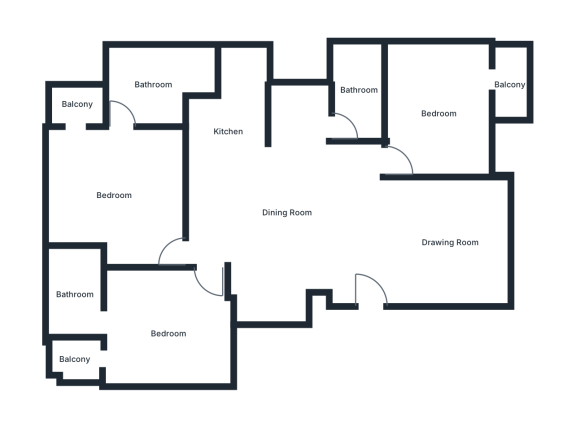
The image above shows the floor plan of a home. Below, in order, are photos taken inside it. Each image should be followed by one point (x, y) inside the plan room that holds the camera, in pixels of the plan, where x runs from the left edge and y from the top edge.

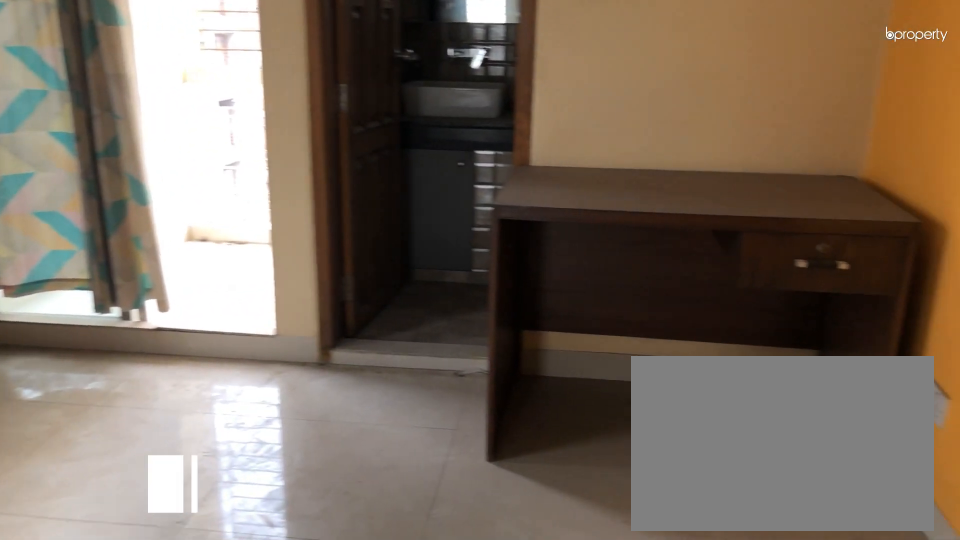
(113, 195)
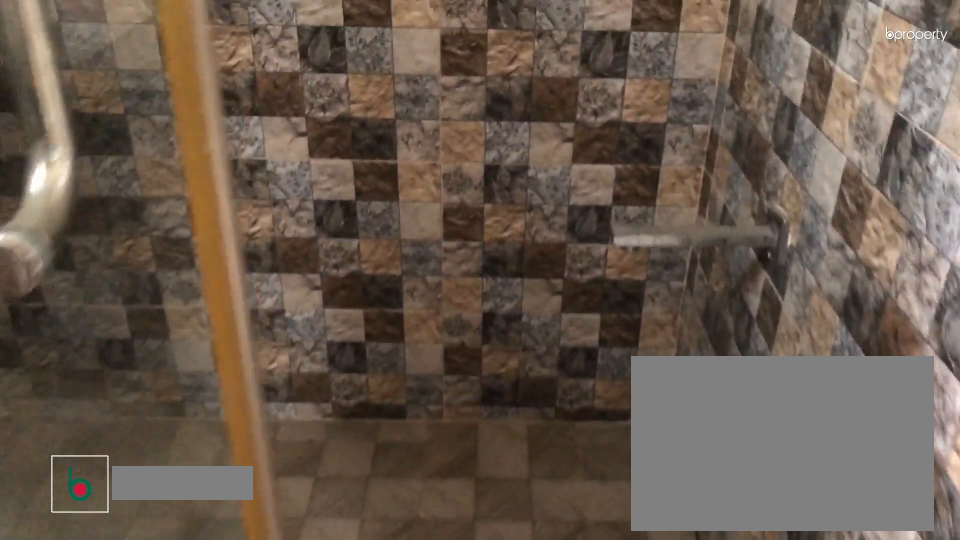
(154, 83)
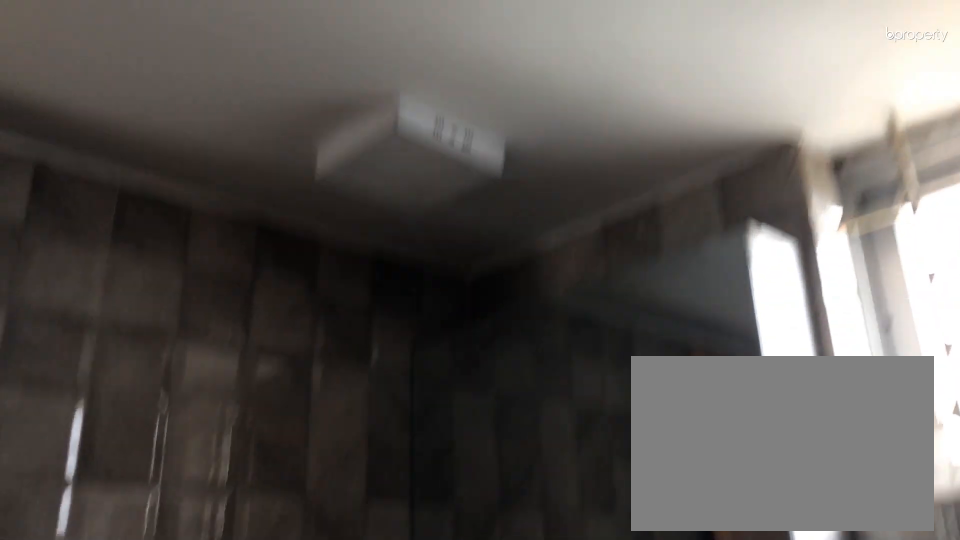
(154, 83)
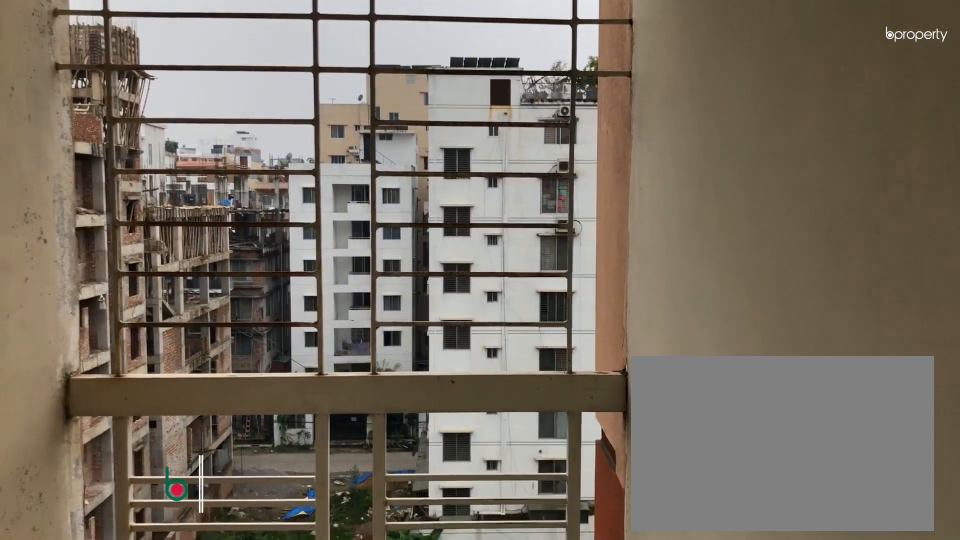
(77, 103)
